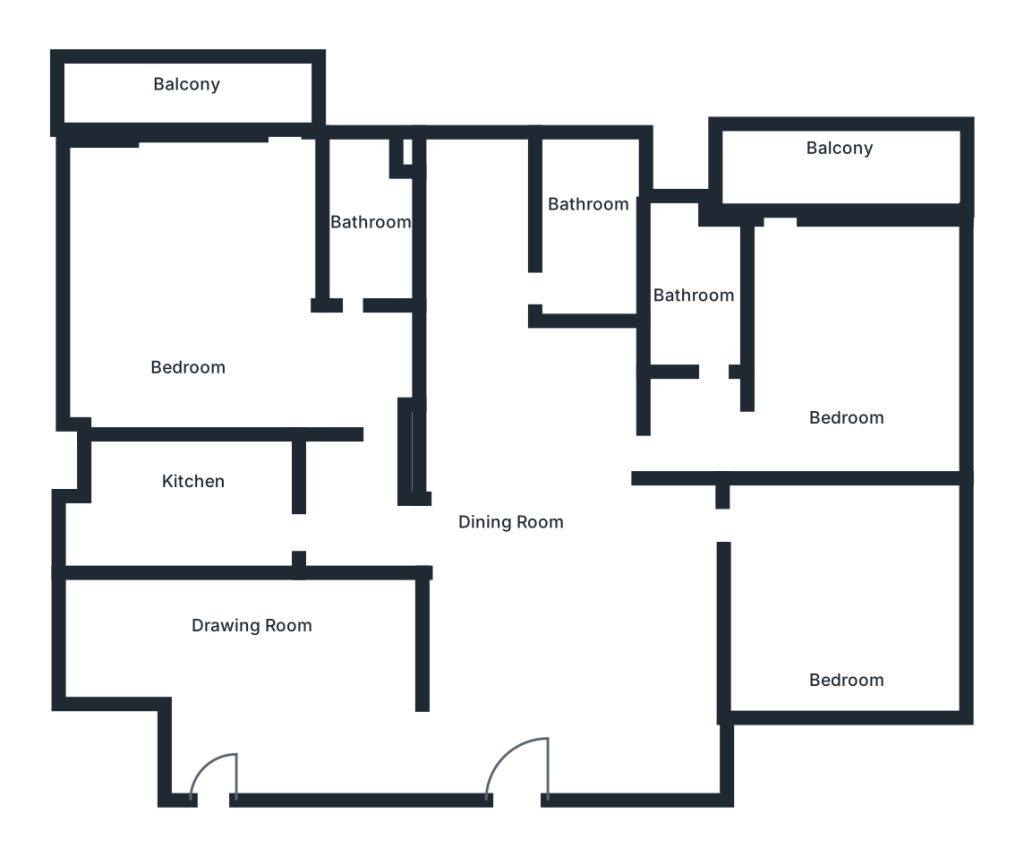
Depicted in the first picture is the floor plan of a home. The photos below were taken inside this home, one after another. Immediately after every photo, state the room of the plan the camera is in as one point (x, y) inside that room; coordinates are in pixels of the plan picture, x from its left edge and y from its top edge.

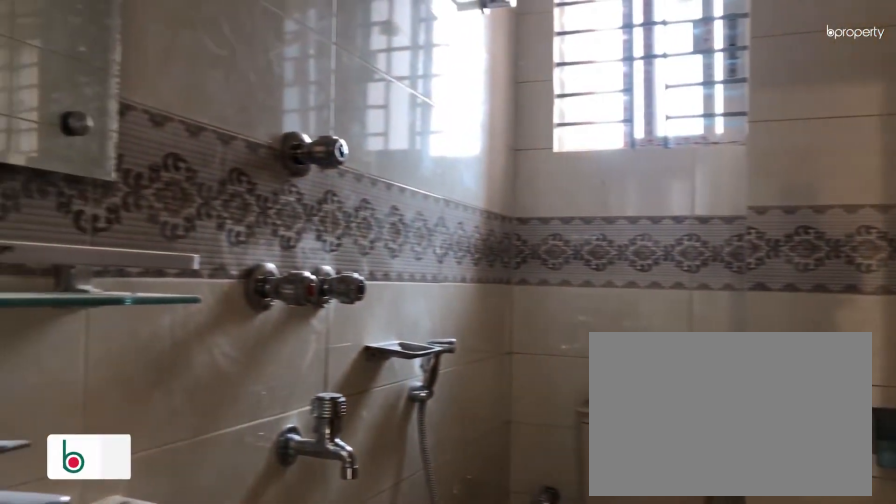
(696, 292)
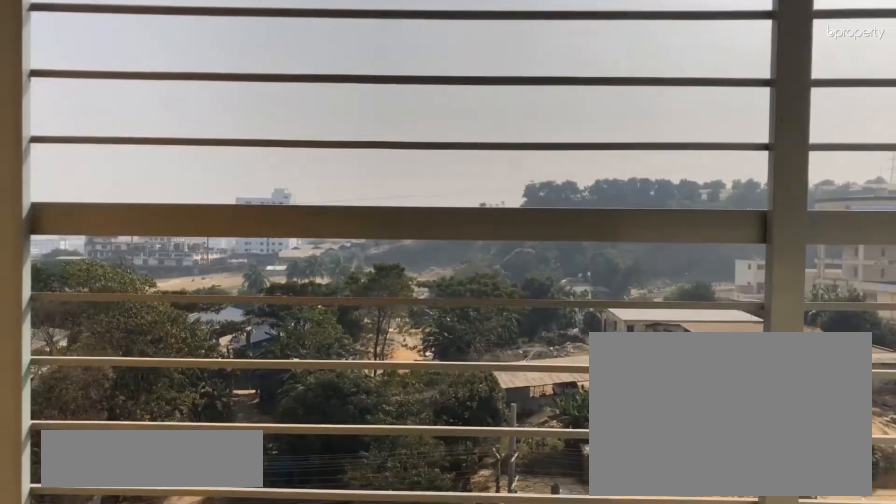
(823, 161)
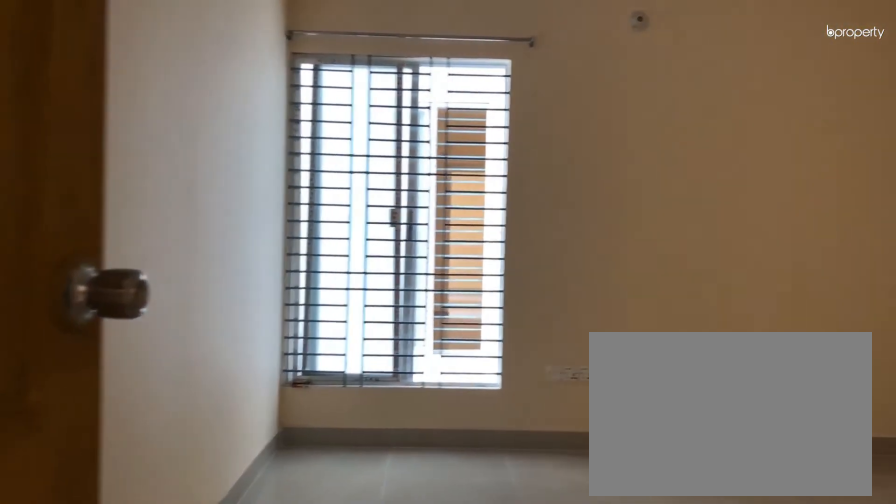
(860, 606)
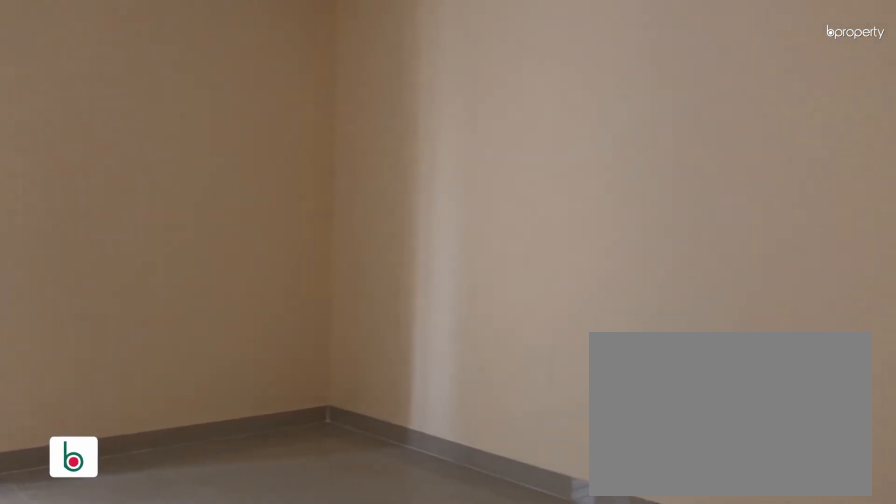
(860, 606)
